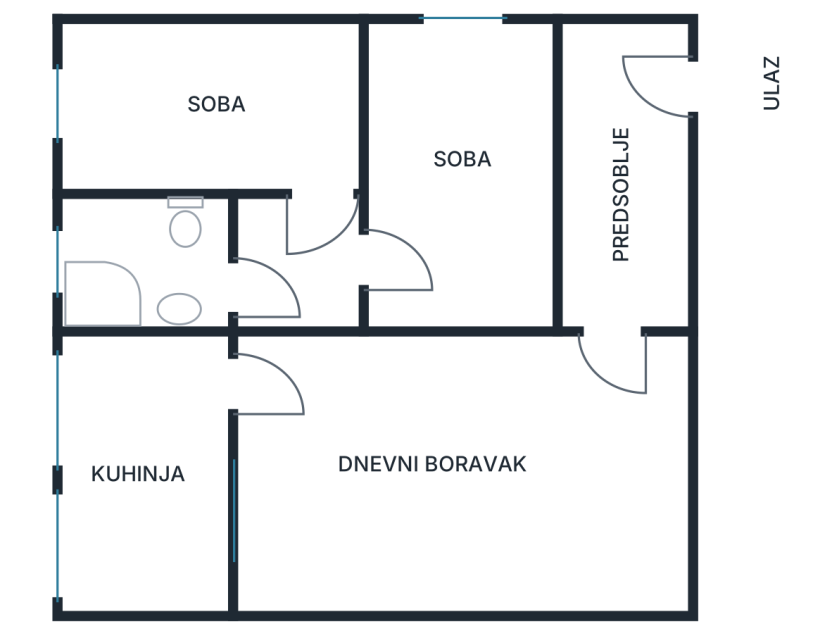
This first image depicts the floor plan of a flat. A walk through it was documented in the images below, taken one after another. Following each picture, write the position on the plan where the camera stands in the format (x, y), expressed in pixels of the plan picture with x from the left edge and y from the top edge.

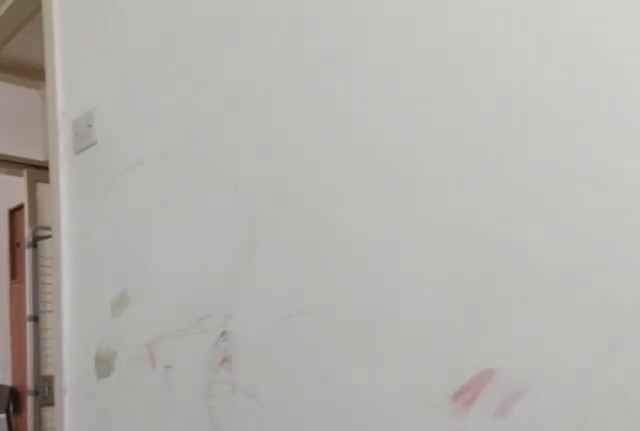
(186, 101)
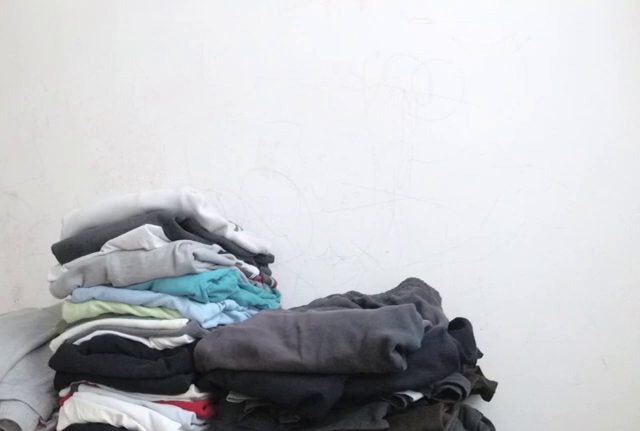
(462, 58)
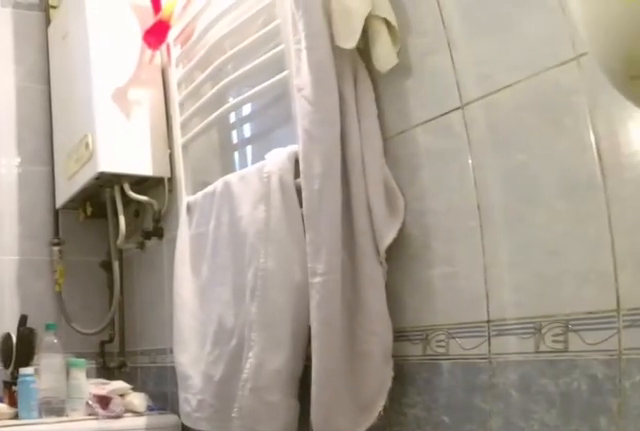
(249, 275)
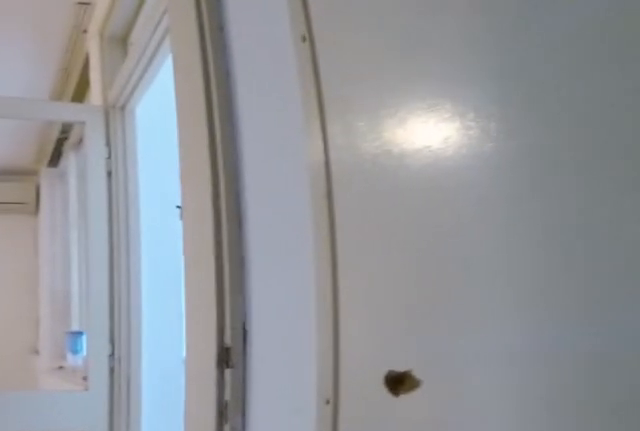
(297, 240)
